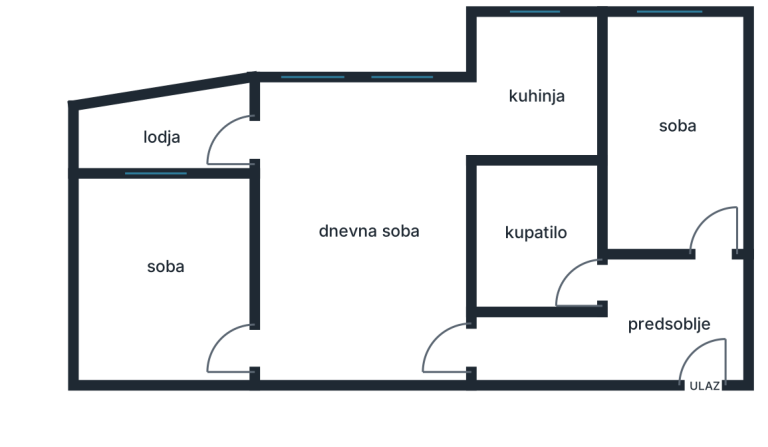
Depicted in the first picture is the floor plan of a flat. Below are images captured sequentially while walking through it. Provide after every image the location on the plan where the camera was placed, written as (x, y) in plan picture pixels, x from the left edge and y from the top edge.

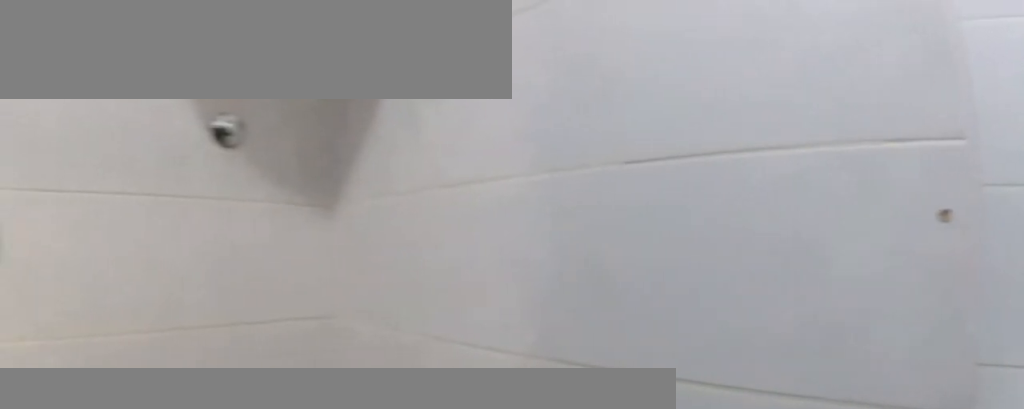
(578, 188)
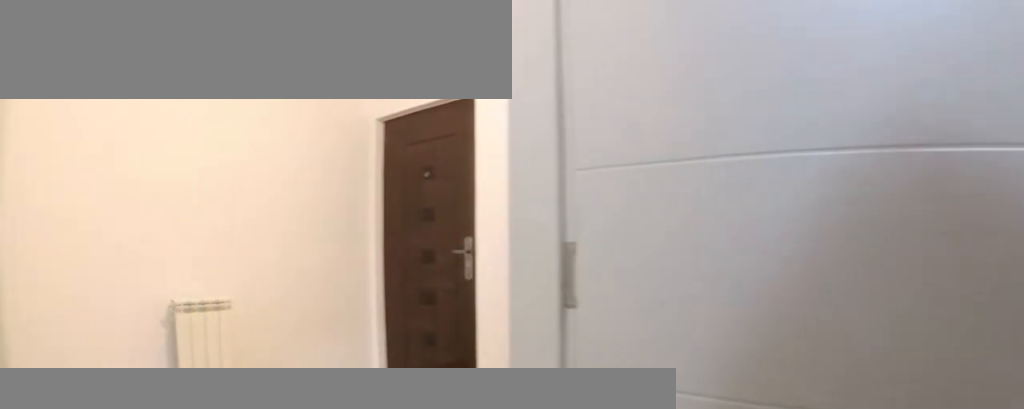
(546, 260)
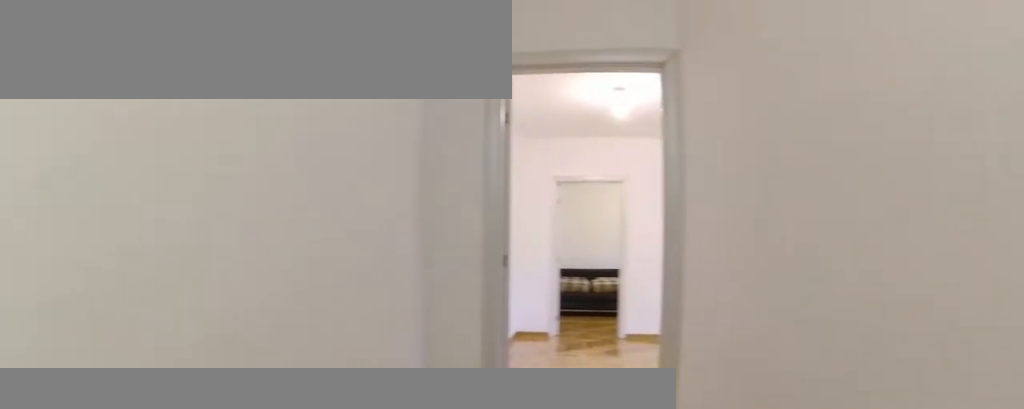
(630, 326)
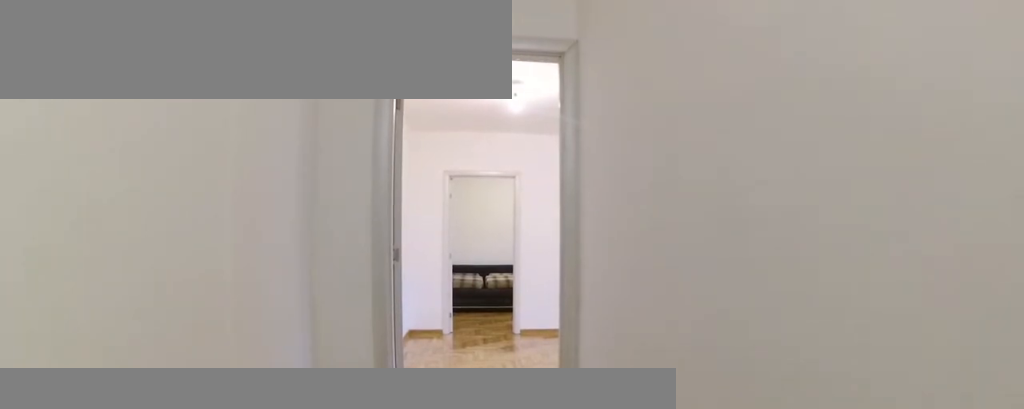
(615, 336)
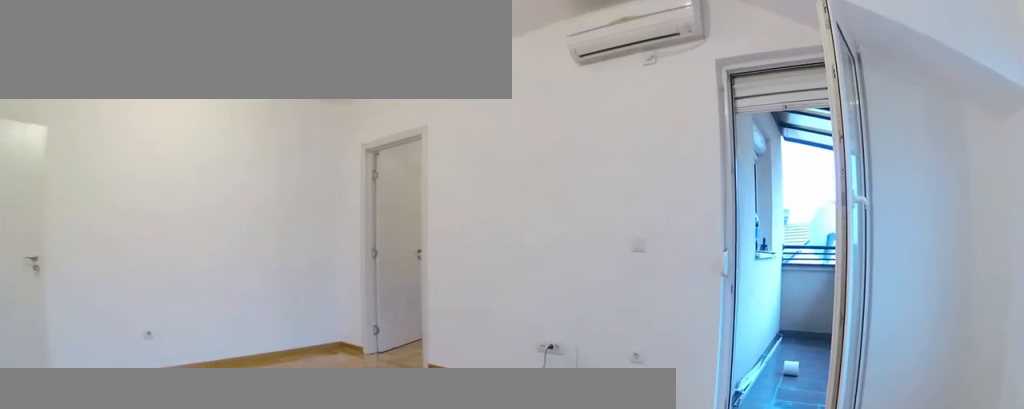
(436, 126)
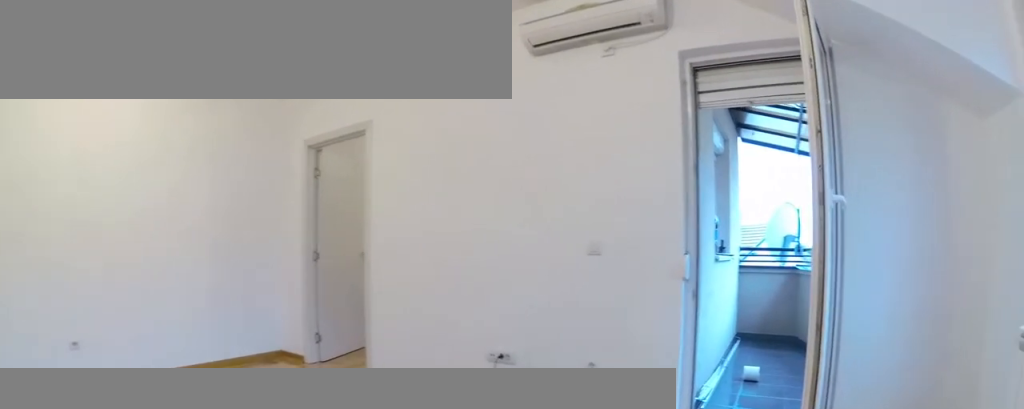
(426, 127)
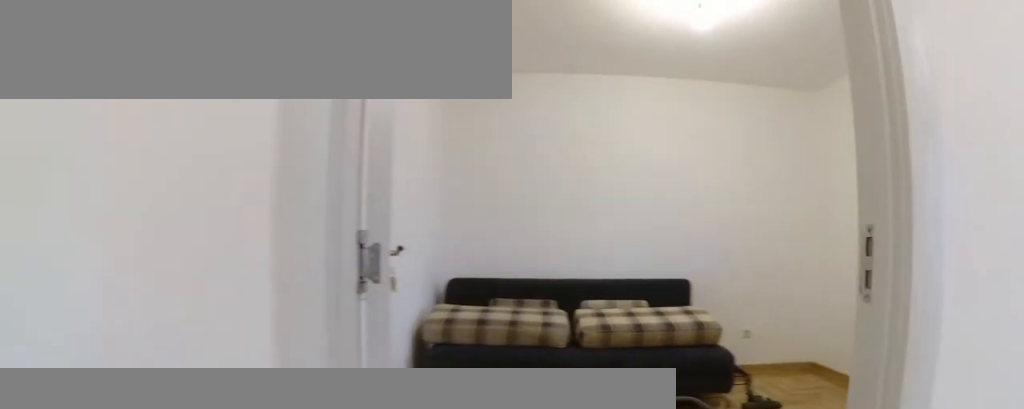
(301, 343)
